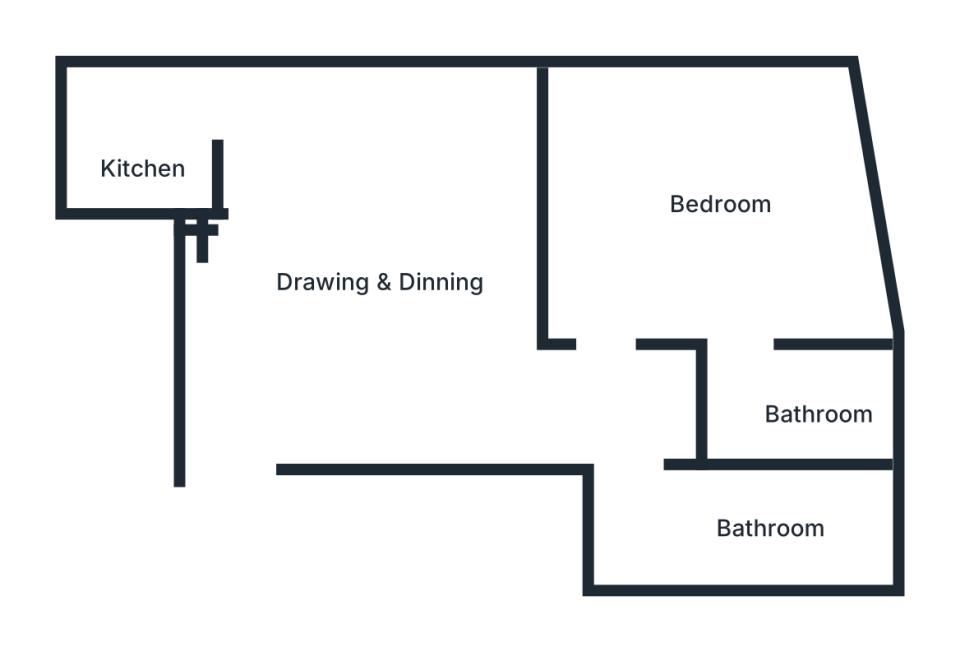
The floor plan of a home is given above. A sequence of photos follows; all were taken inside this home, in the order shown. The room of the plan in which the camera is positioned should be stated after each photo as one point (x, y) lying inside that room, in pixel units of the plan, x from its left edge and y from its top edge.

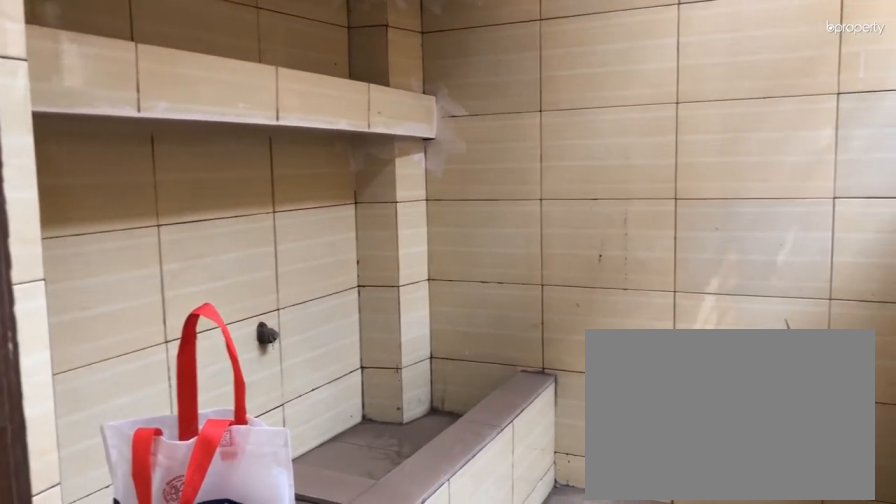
(146, 136)
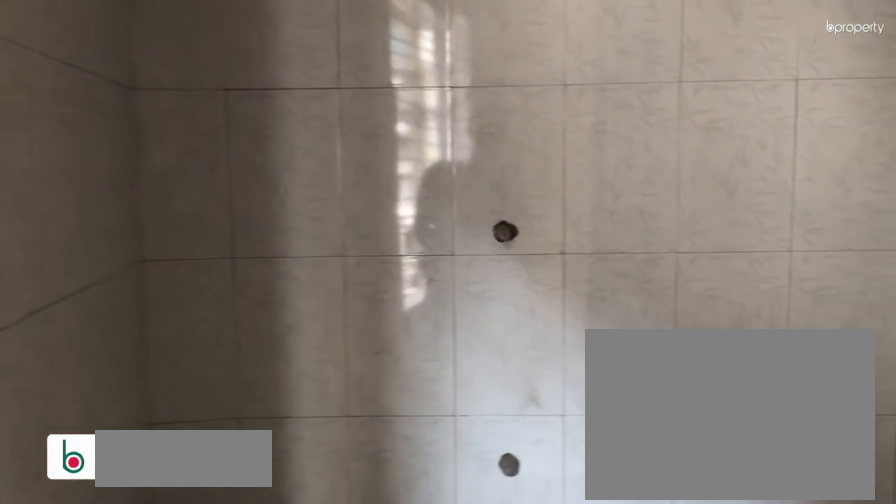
(786, 393)
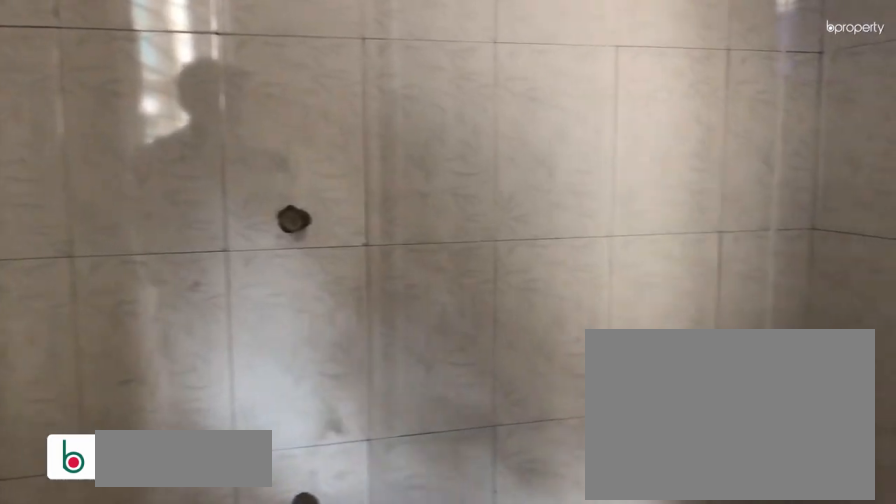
(786, 393)
